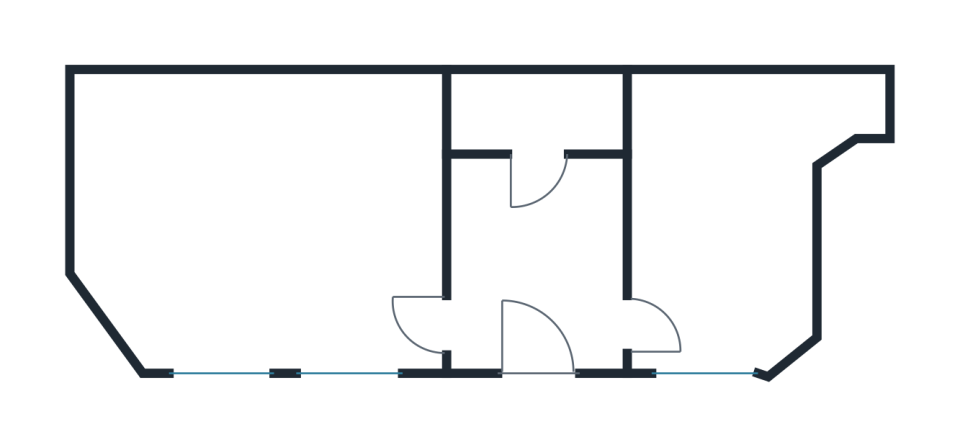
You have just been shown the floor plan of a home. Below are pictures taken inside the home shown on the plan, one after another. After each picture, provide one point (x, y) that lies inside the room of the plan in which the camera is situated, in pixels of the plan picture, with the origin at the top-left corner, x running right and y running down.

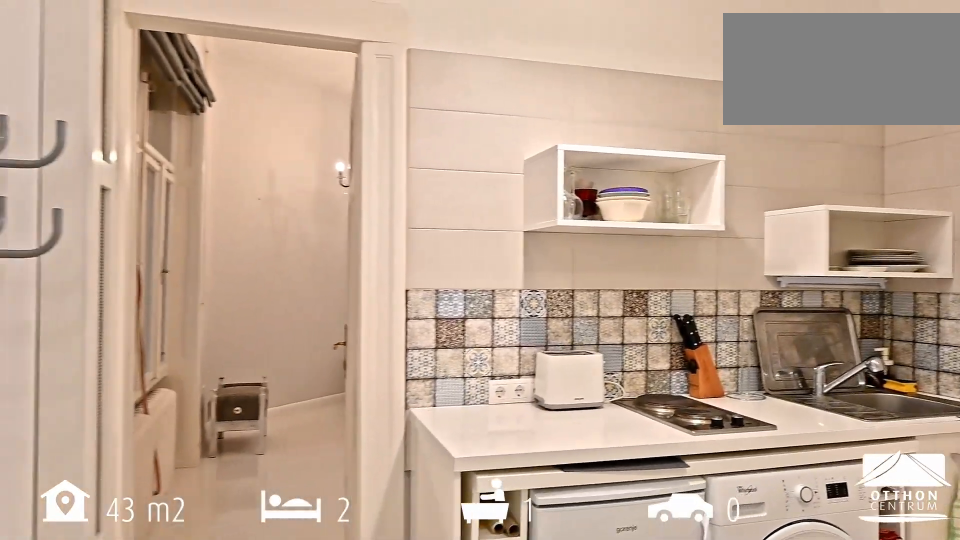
(533, 265)
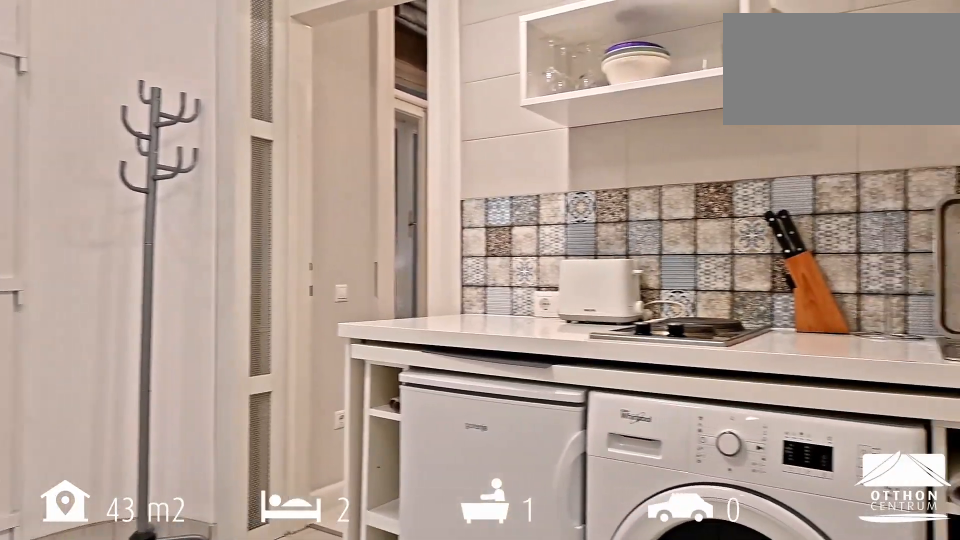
(532, 265)
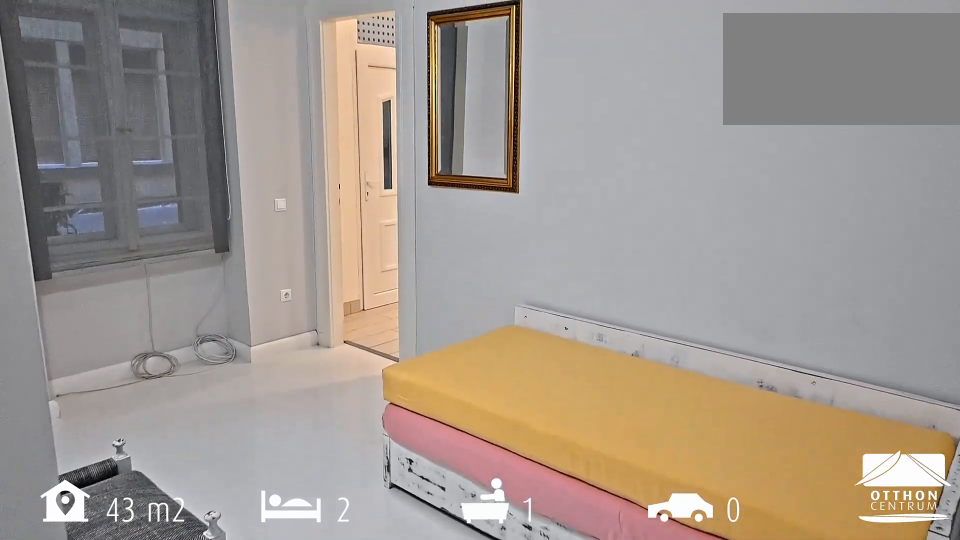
(725, 236)
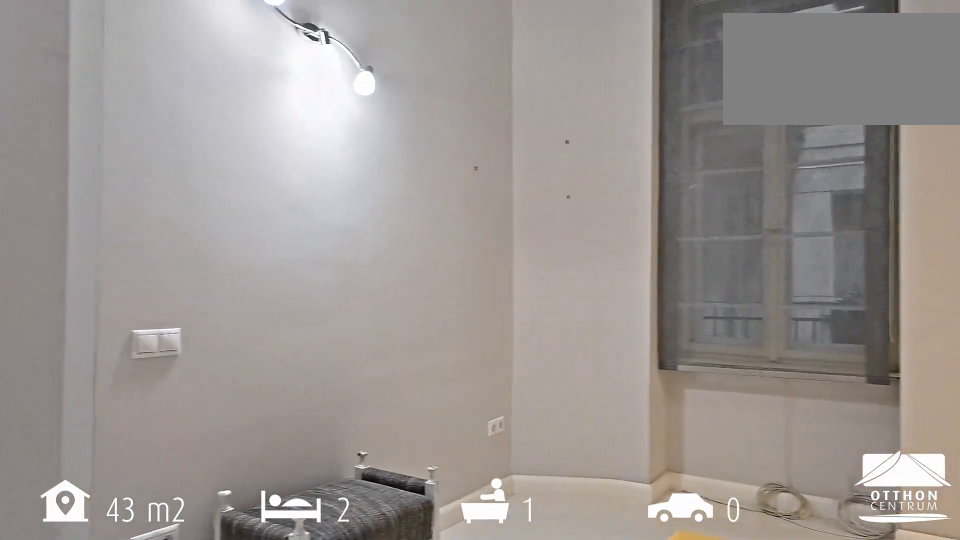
(726, 236)
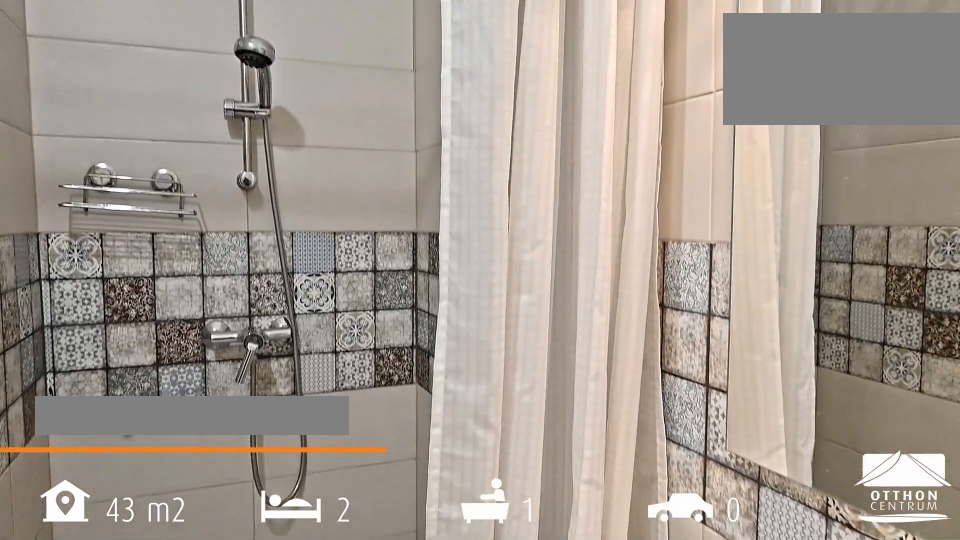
(532, 113)
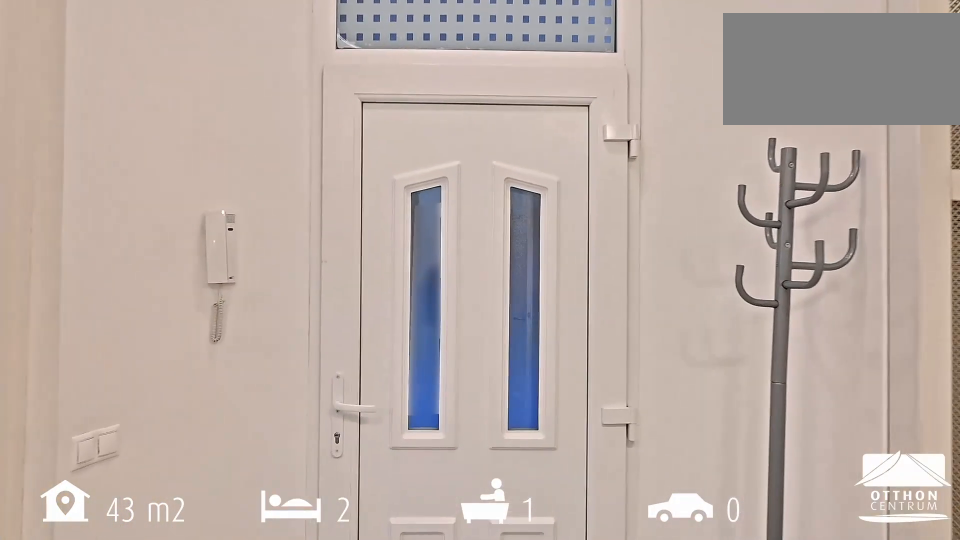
(533, 265)
